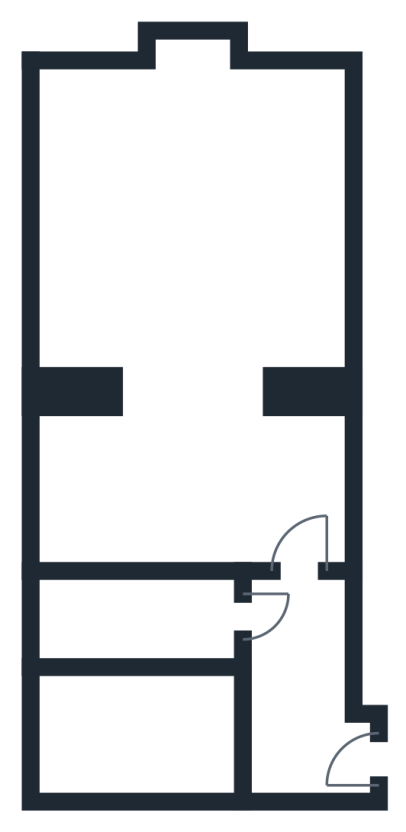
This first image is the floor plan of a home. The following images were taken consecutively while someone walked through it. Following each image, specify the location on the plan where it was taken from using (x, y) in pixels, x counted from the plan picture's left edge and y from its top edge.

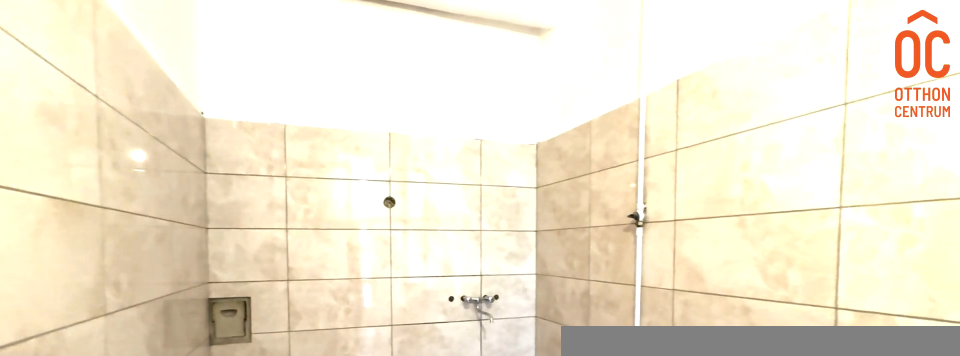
(188, 728)
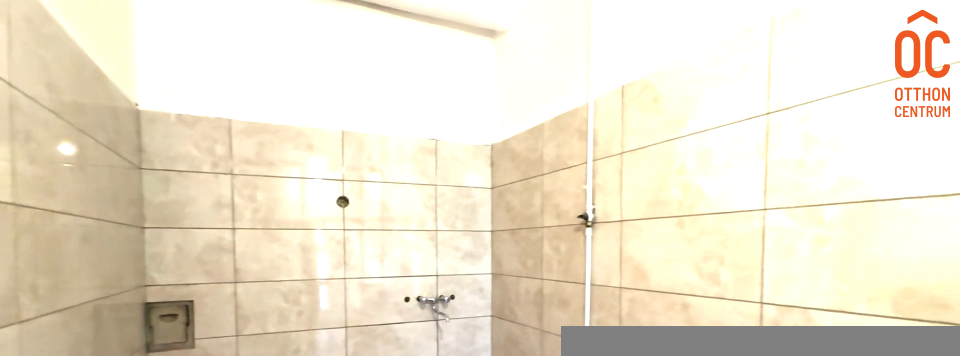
(188, 728)
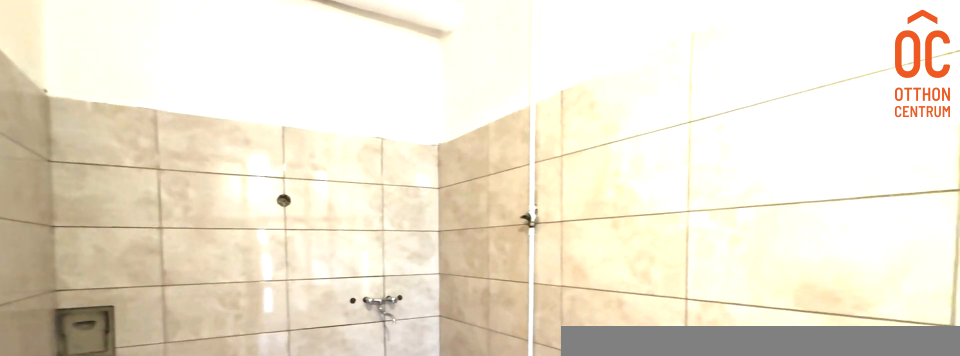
(188, 728)
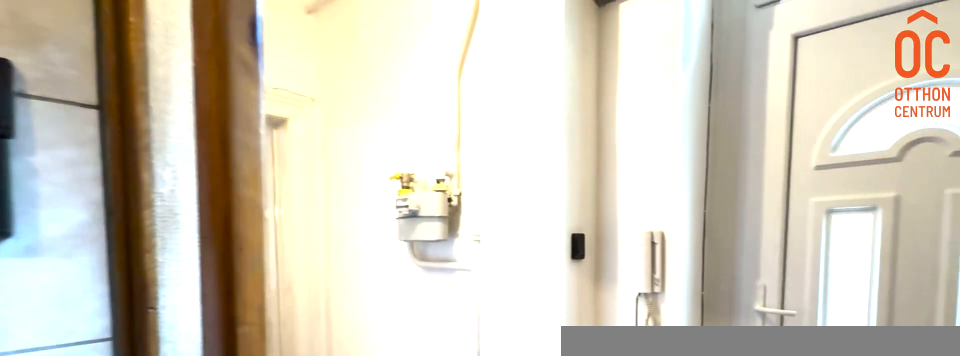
(203, 728)
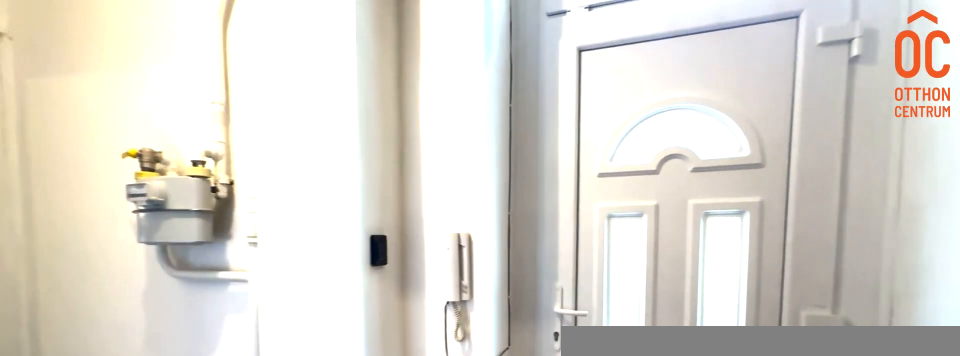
(225, 728)
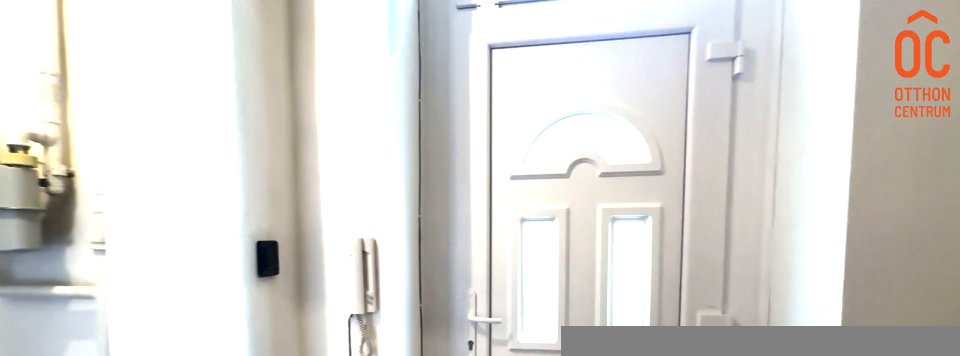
(248, 728)
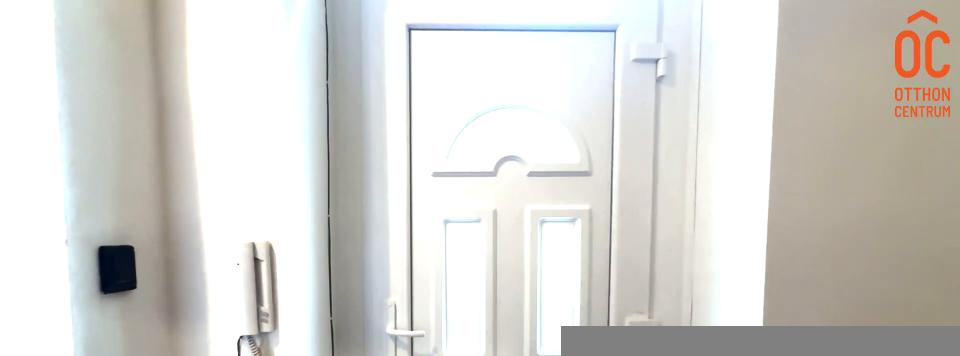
(270, 728)
